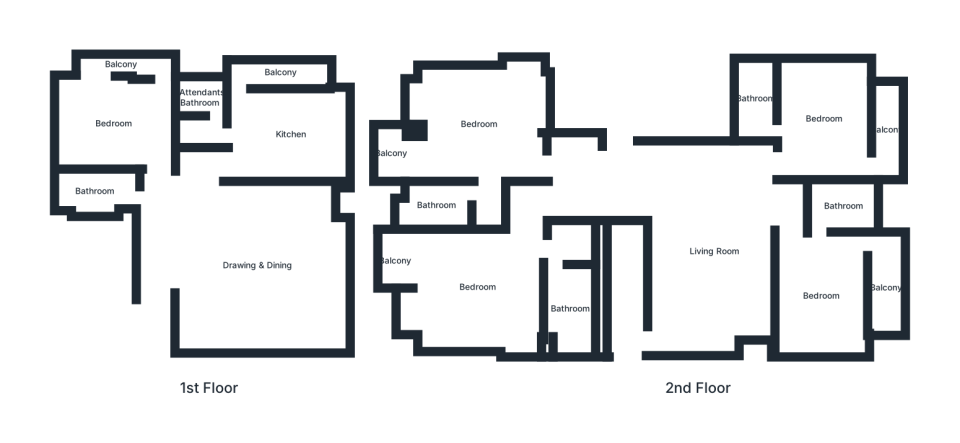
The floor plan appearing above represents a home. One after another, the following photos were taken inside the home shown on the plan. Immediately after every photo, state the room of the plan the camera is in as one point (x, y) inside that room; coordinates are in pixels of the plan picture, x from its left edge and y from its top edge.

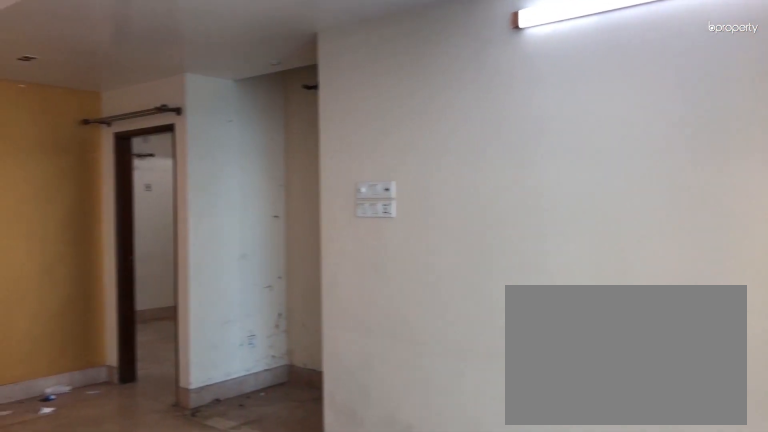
(713, 273)
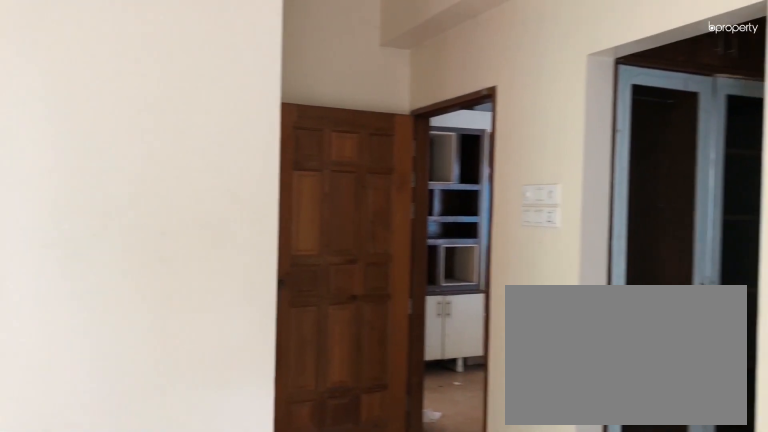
(477, 286)
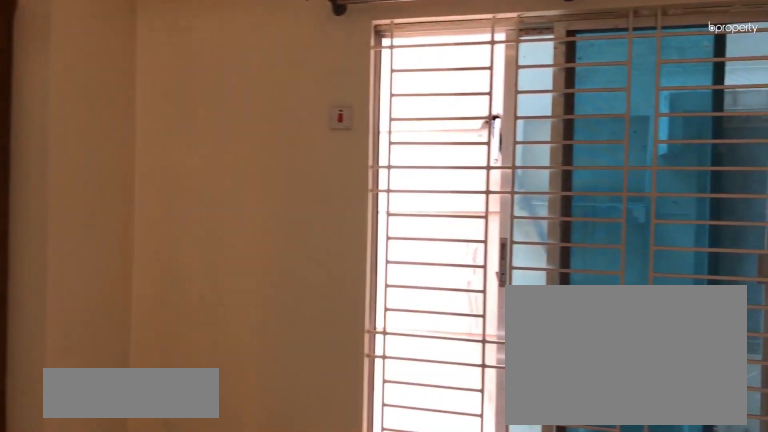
(479, 124)
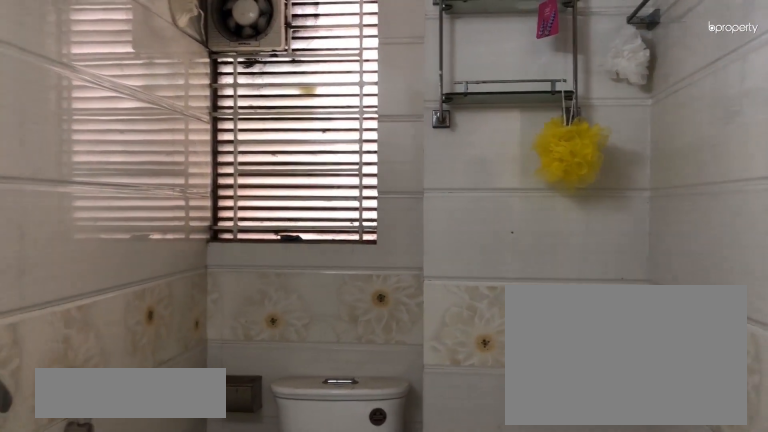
(435, 205)
